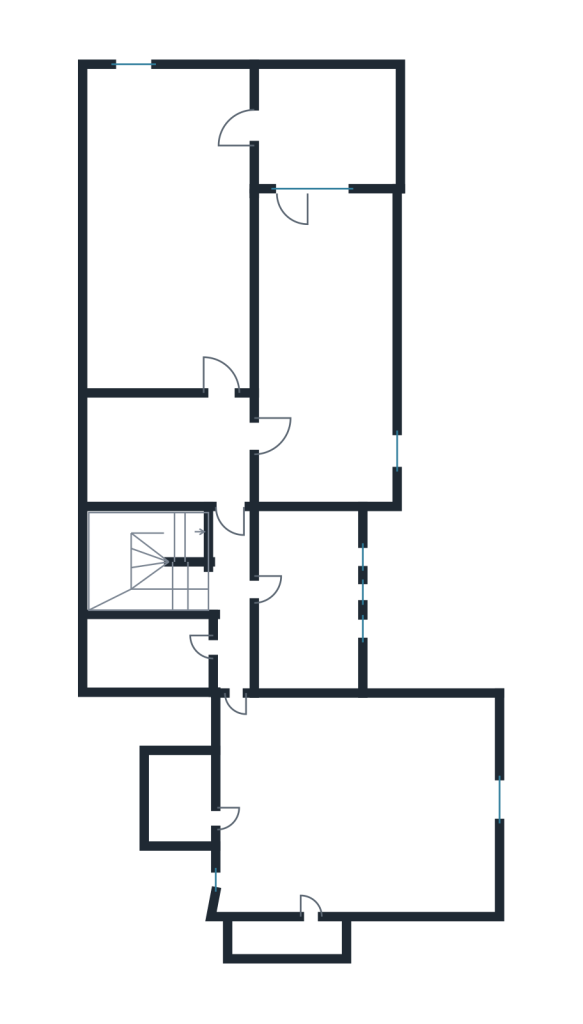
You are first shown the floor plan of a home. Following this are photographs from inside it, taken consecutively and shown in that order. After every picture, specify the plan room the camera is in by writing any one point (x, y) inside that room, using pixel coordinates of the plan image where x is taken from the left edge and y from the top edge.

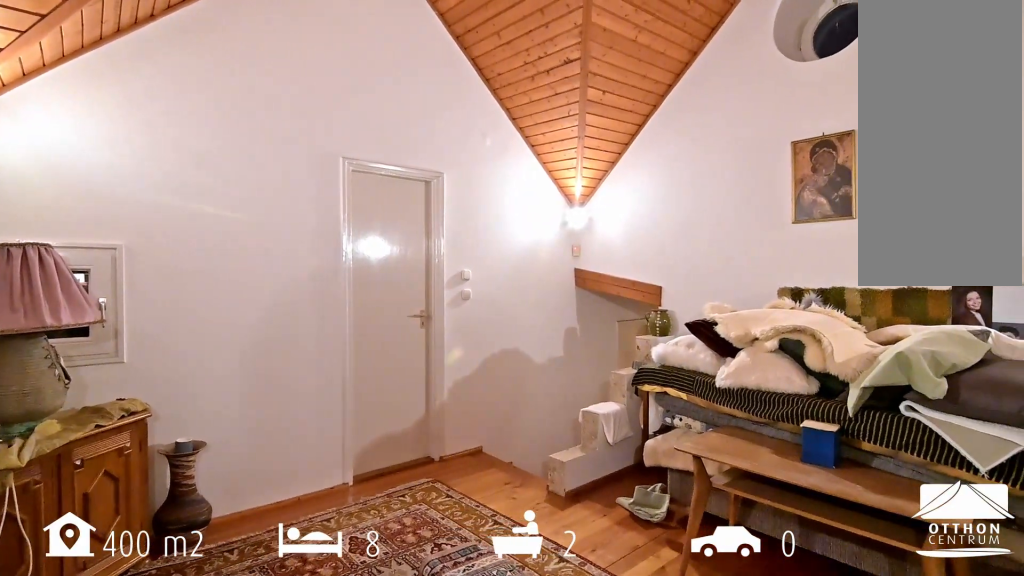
(364, 812)
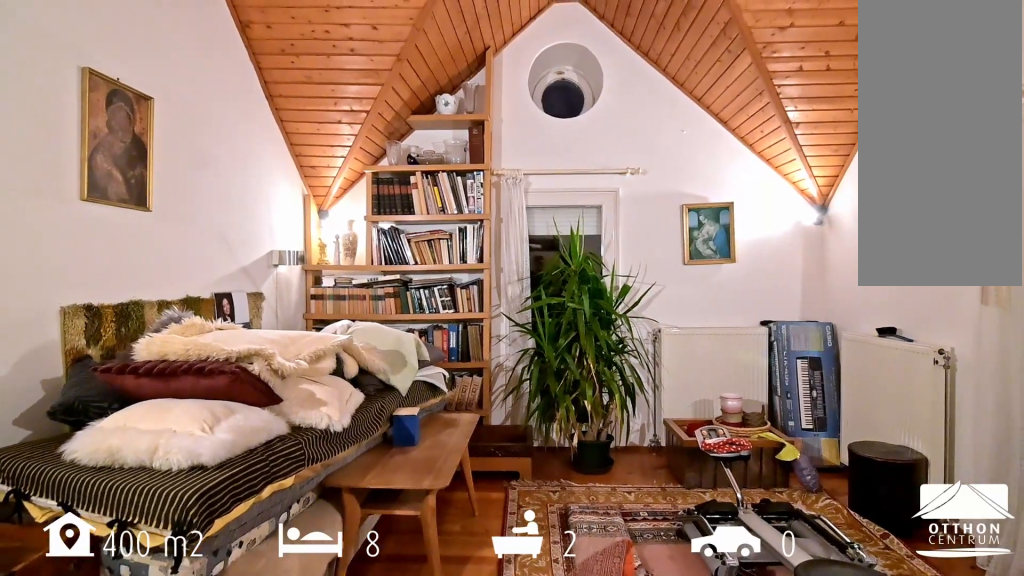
(364, 807)
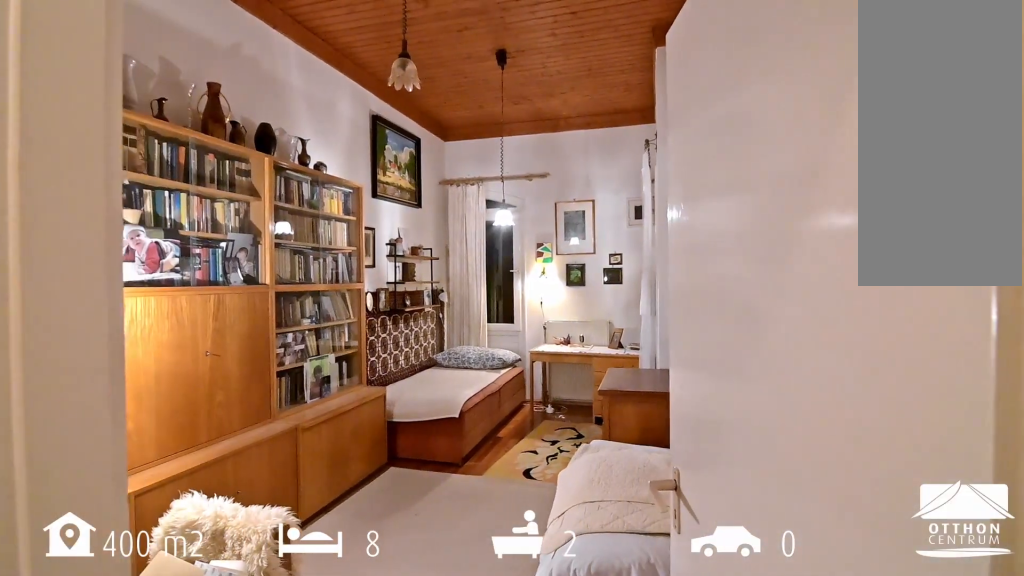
(172, 248)
